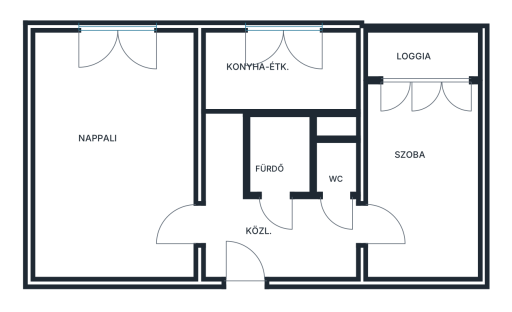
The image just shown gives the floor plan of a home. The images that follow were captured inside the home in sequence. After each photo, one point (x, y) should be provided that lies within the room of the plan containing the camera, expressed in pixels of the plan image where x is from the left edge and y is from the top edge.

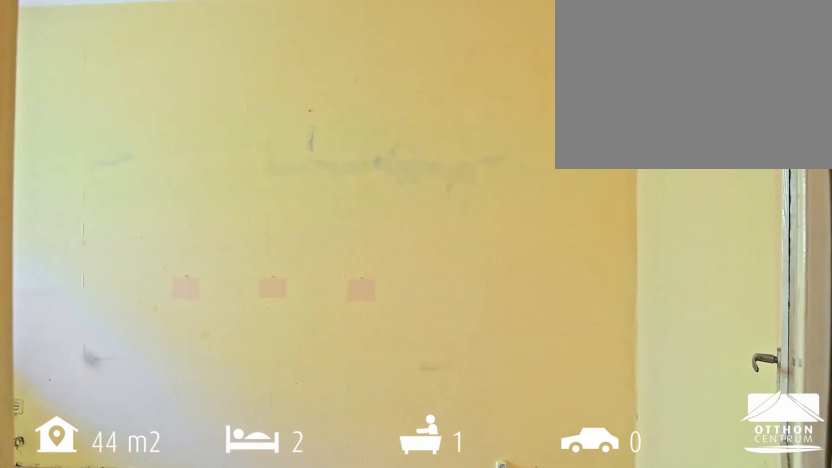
(414, 171)
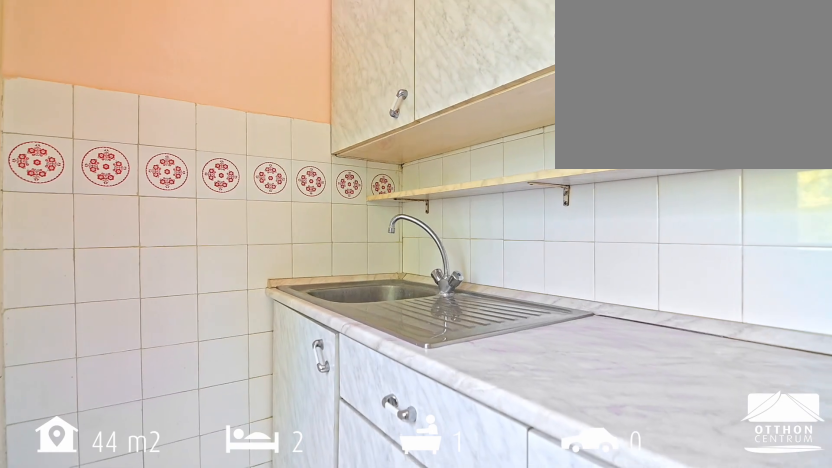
(277, 92)
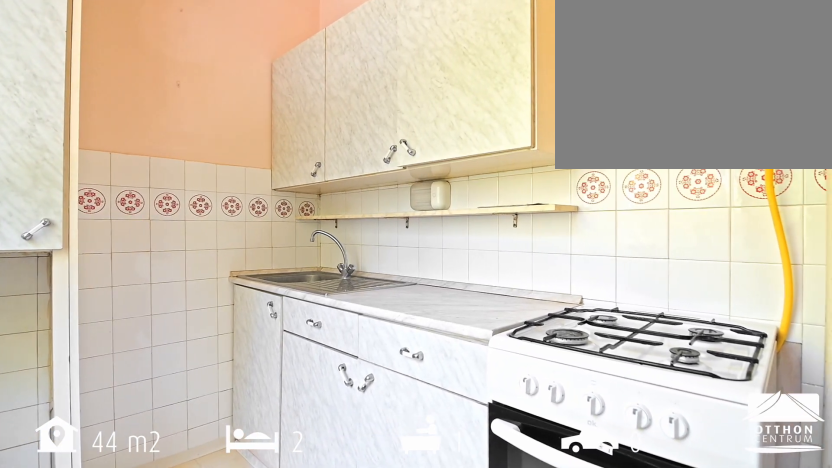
(277, 92)
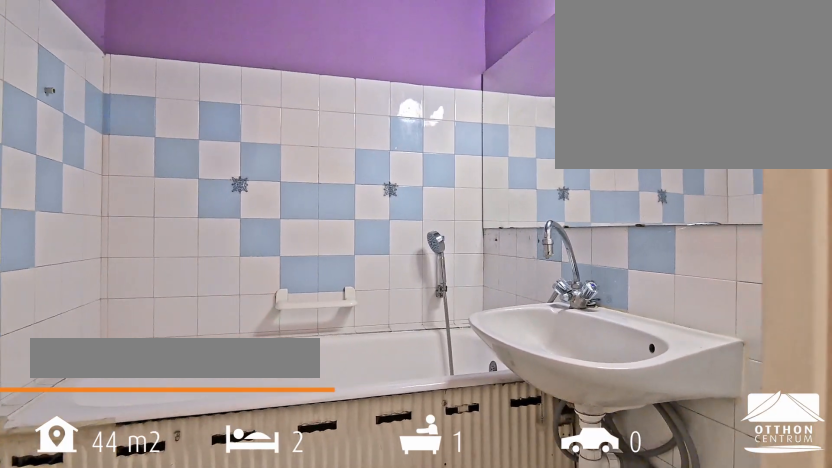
(284, 138)
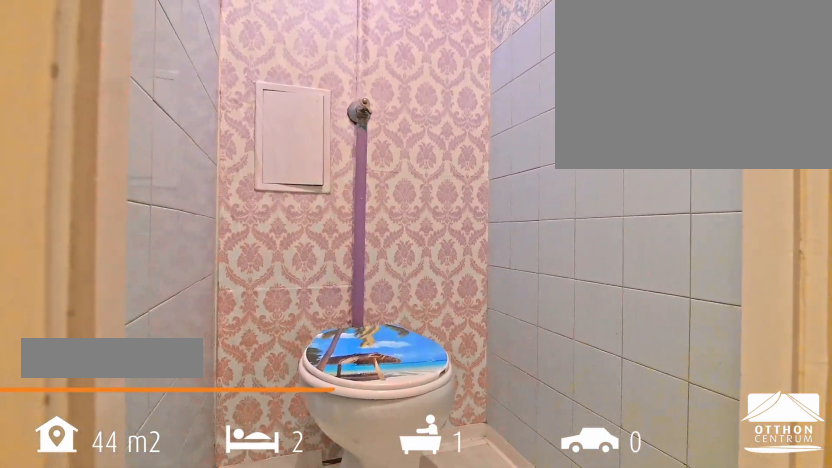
(335, 161)
